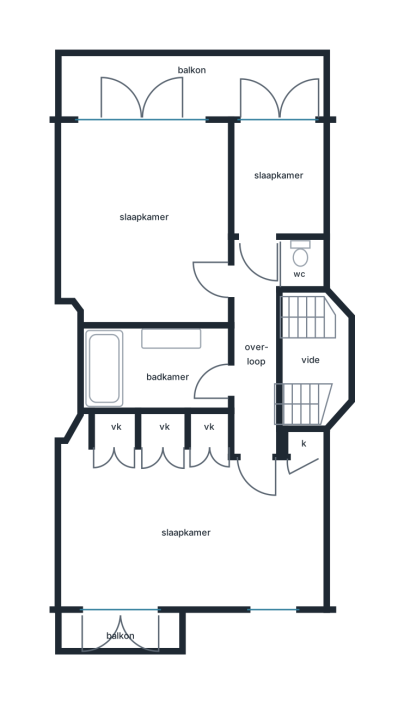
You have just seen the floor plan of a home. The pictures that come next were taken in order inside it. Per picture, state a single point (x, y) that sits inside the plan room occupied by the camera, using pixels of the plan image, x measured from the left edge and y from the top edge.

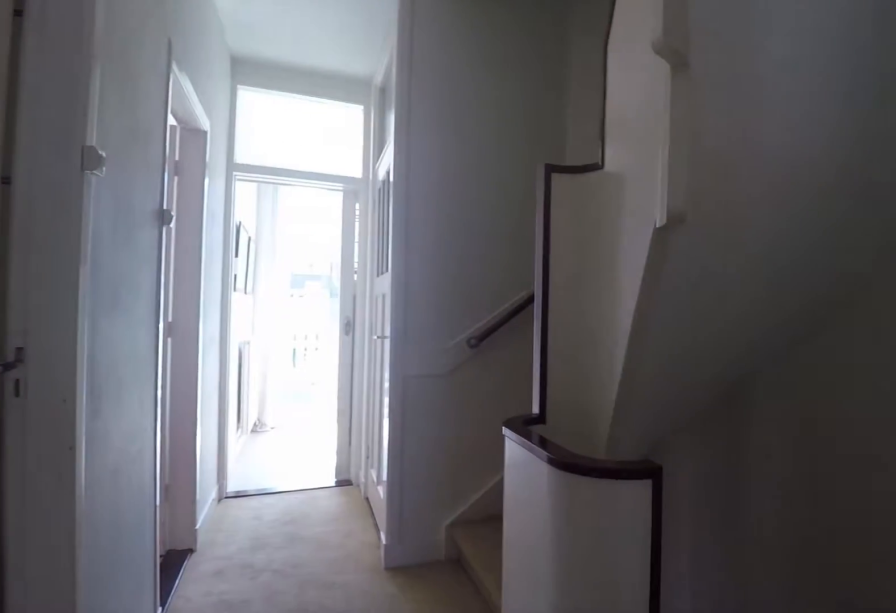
(270, 356)
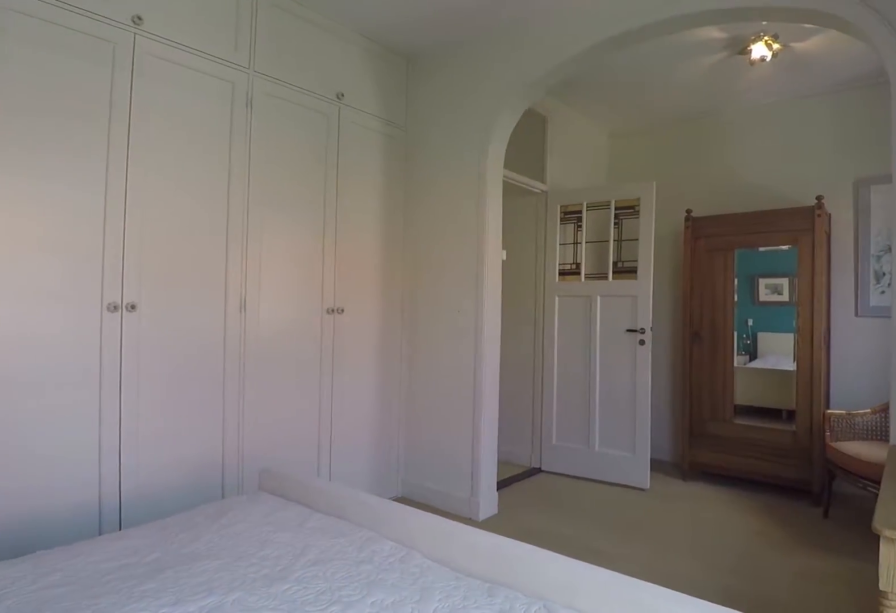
(287, 534)
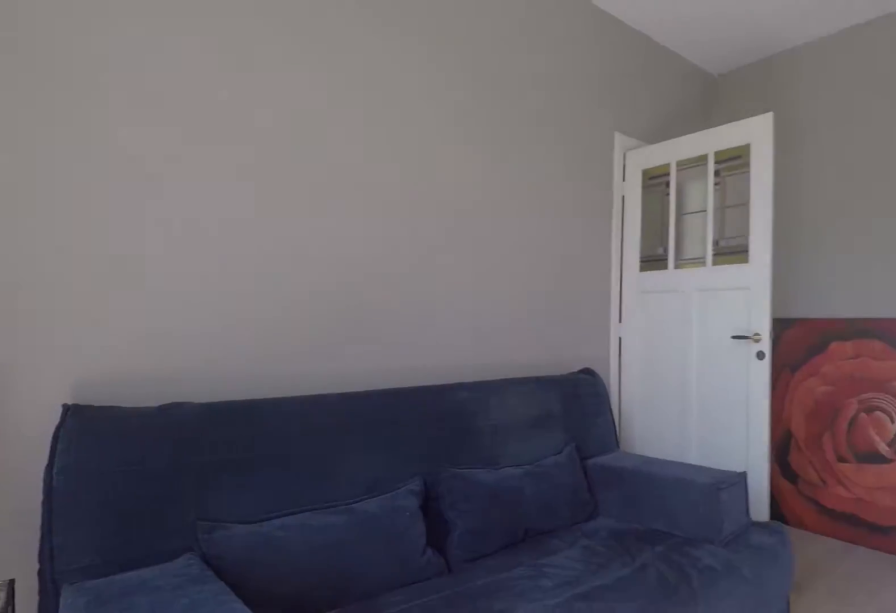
(147, 222)
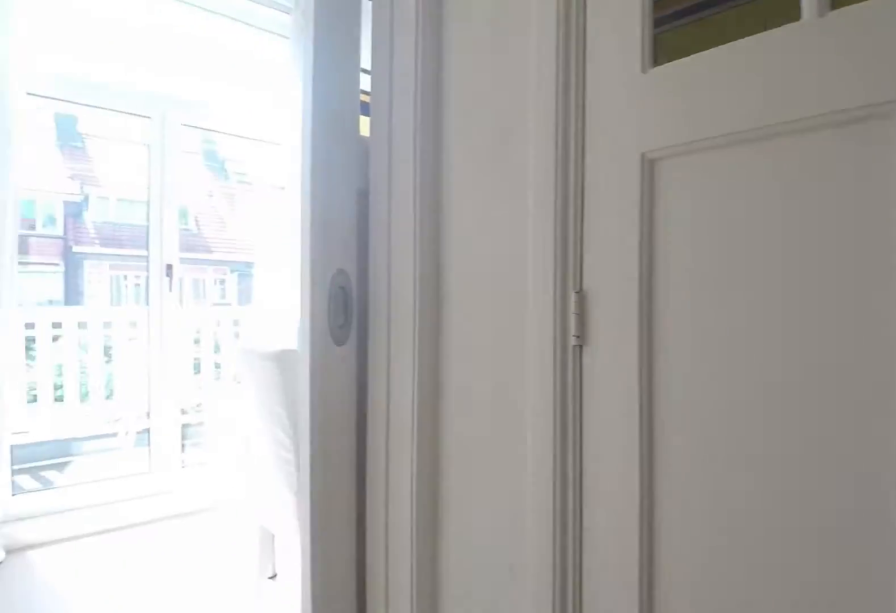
(275, 362)
